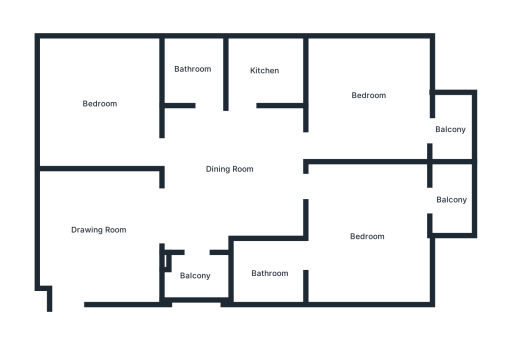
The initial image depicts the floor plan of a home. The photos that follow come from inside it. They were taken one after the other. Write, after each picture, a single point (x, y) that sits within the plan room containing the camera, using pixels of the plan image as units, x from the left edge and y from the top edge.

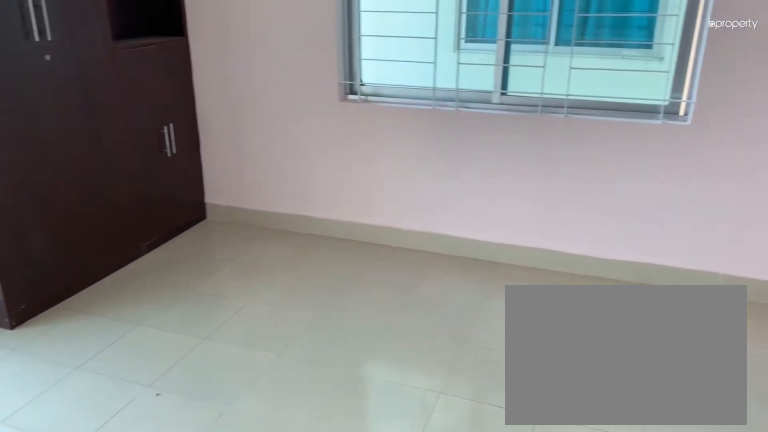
(367, 239)
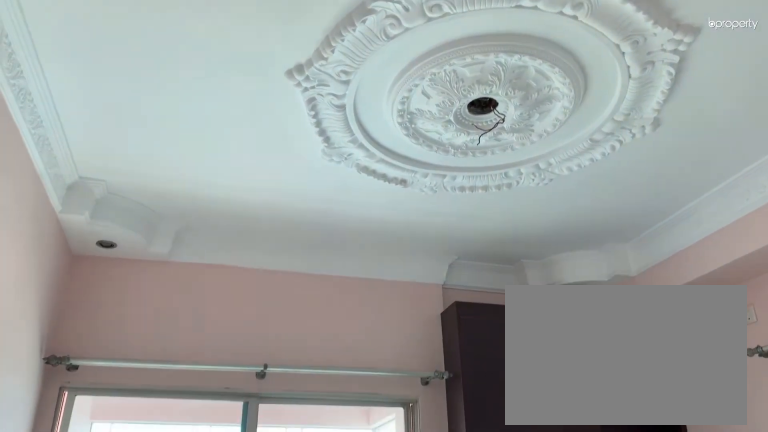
(367, 239)
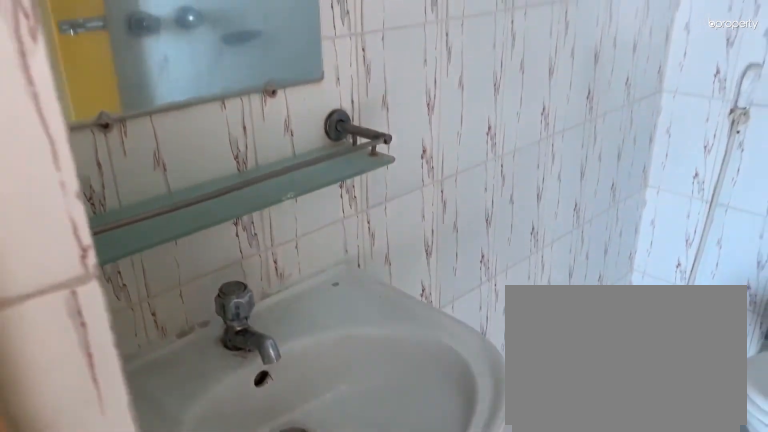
(266, 275)
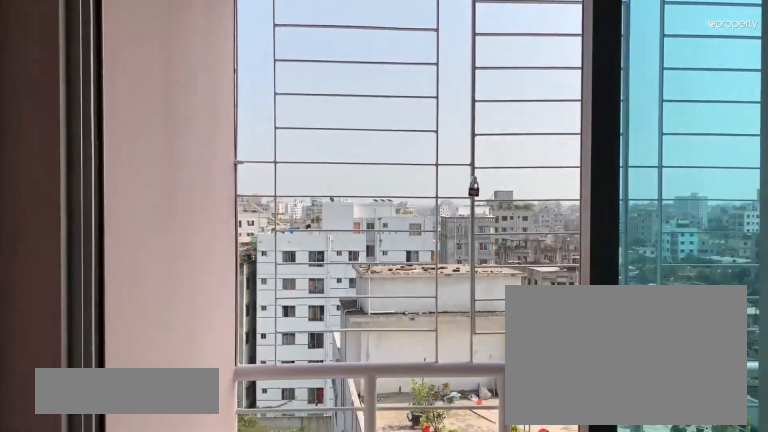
(453, 202)
